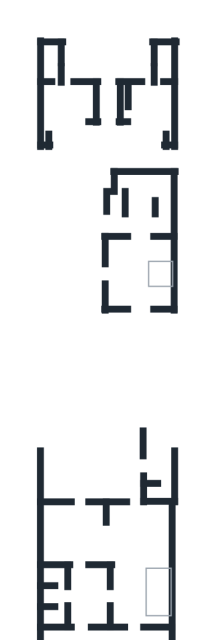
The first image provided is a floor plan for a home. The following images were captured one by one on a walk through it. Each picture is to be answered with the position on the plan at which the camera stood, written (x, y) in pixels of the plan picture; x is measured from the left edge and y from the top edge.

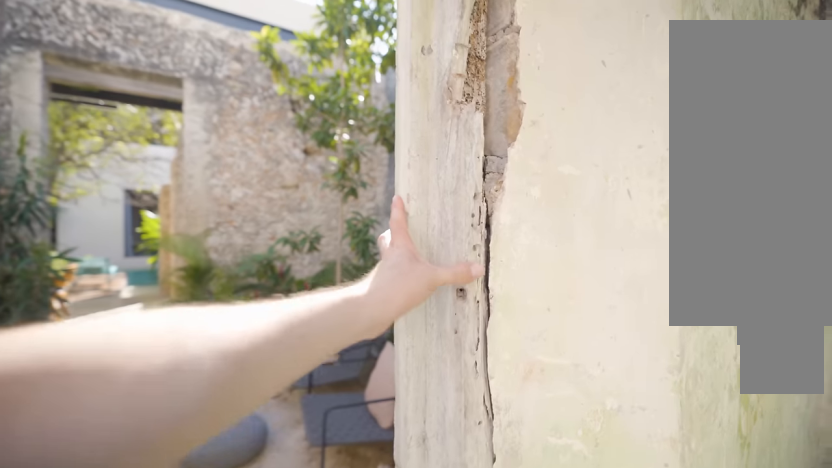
(142, 531)
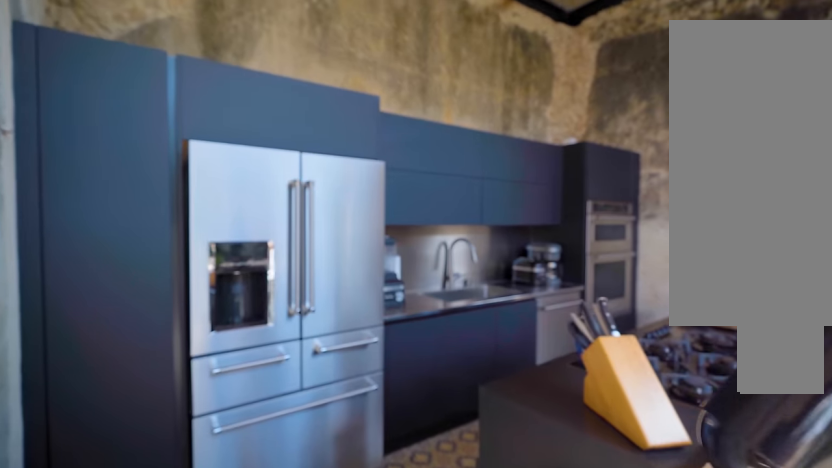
(95, 520)
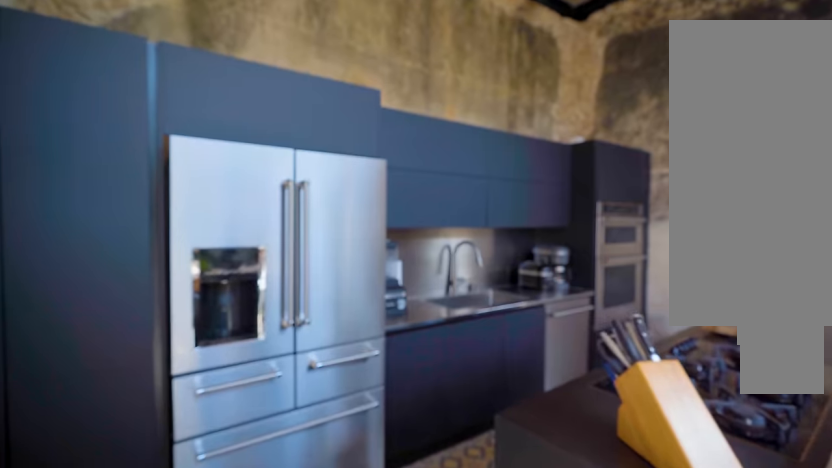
(94, 519)
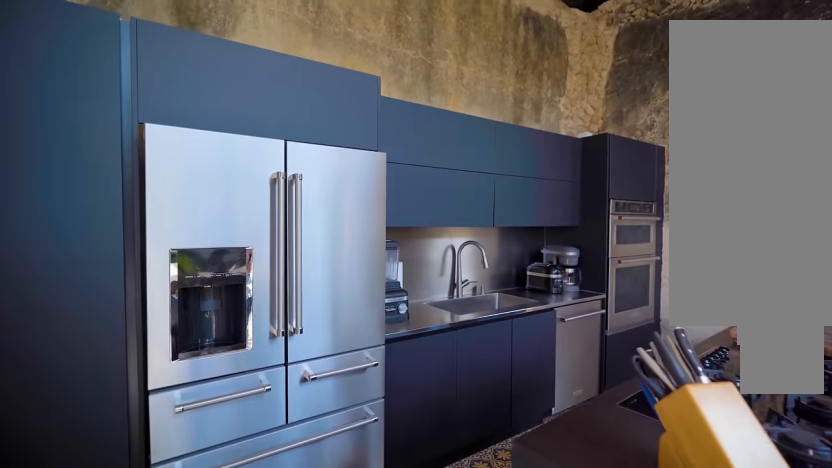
(94, 519)
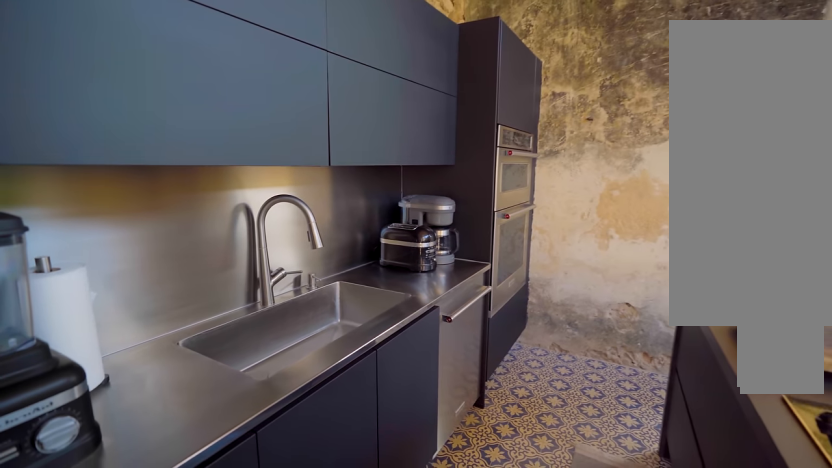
(64, 551)
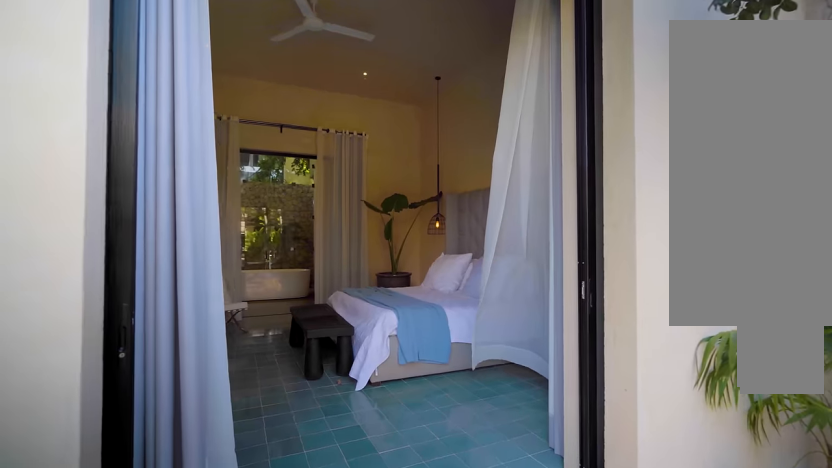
(114, 339)
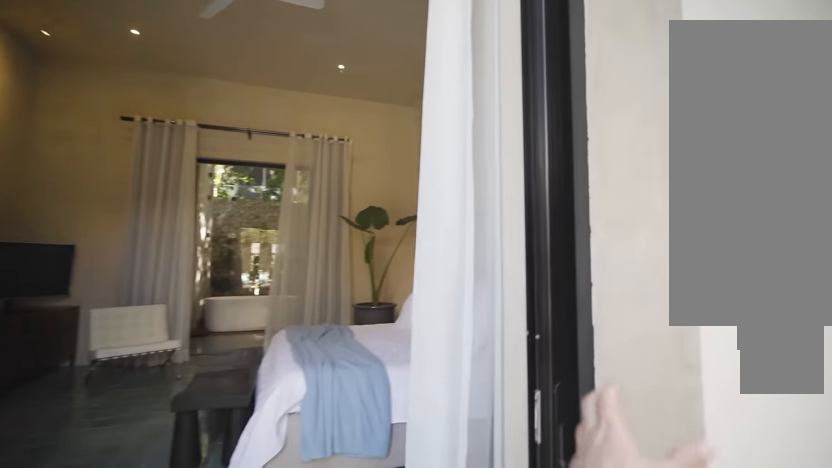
(113, 340)
